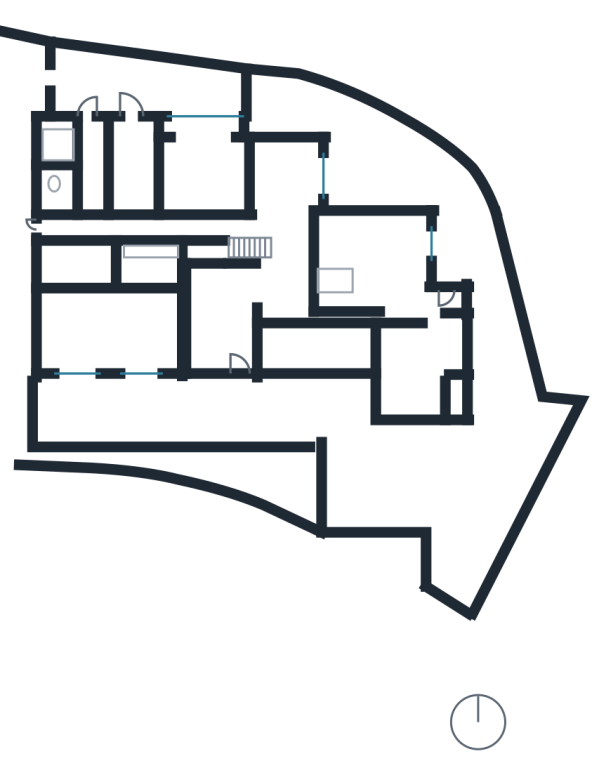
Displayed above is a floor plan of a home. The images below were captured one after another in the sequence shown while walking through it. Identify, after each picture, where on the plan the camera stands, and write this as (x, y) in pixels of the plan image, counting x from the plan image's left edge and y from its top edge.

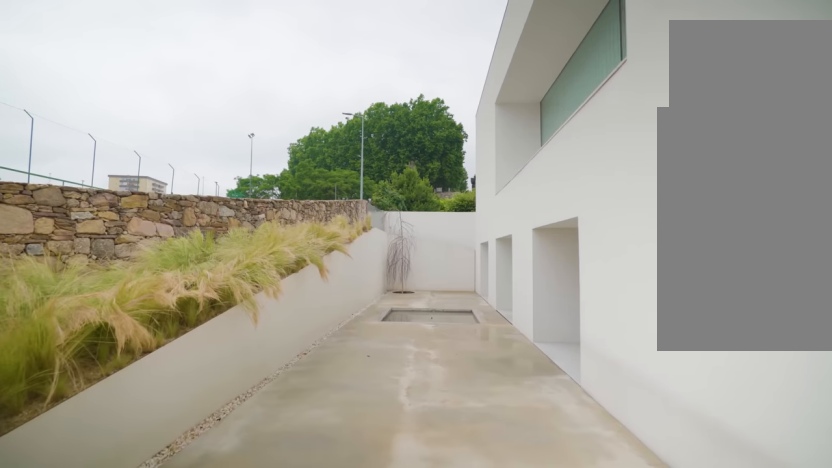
(310, 408)
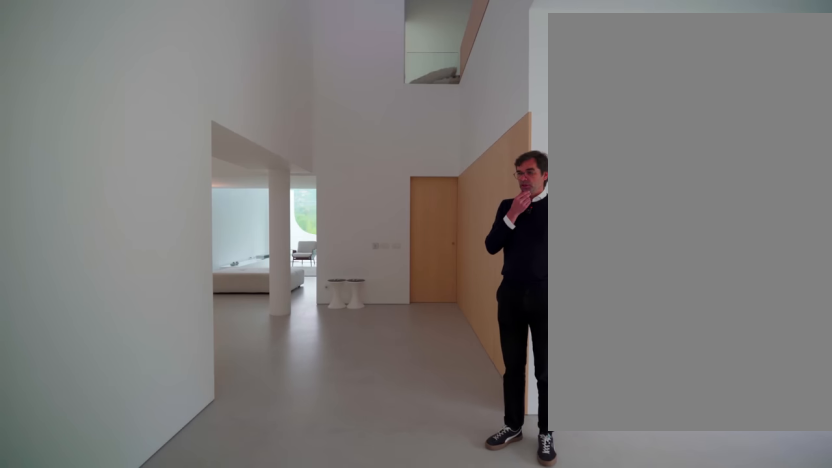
(202, 303)
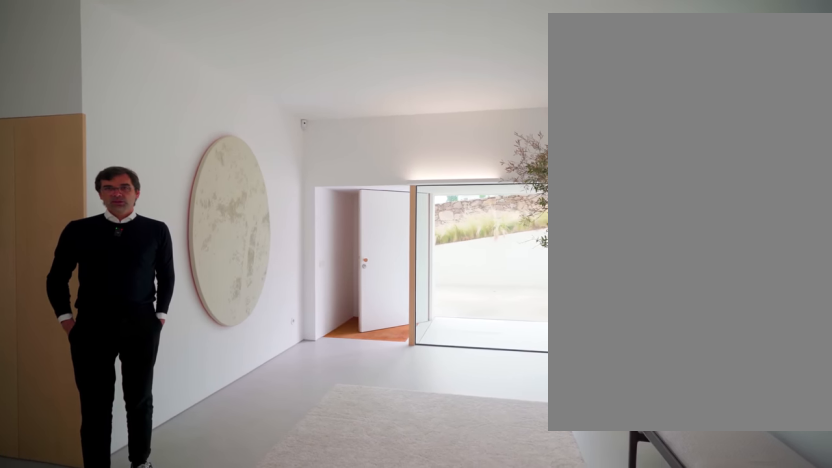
(203, 284)
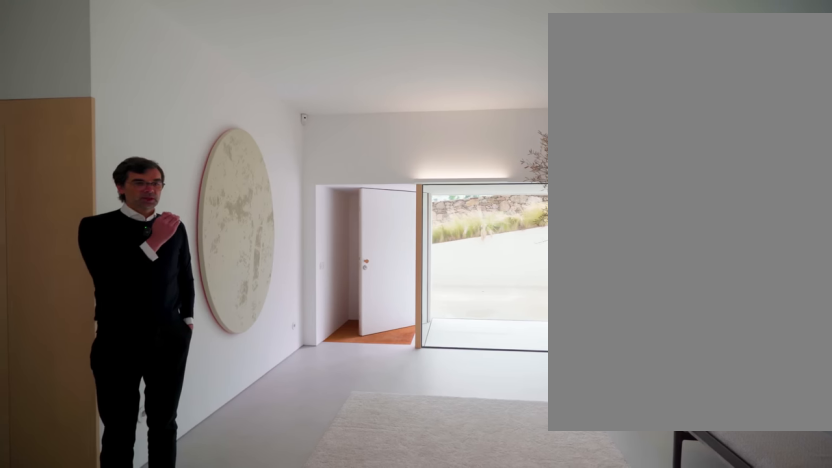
(208, 283)
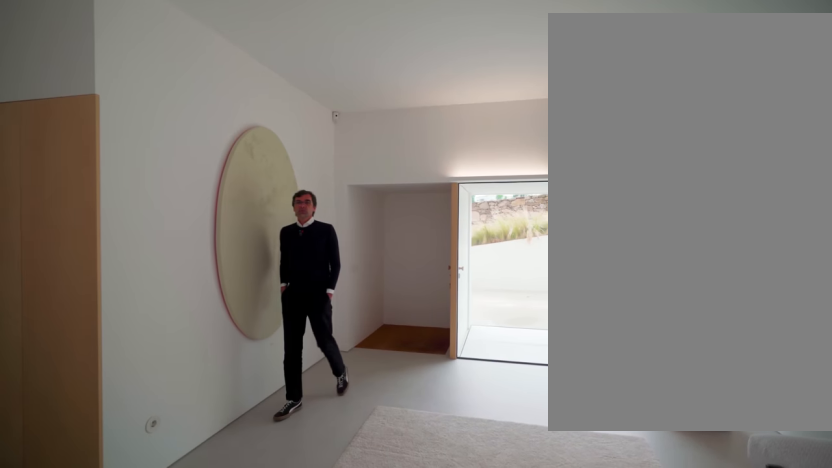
(209, 281)
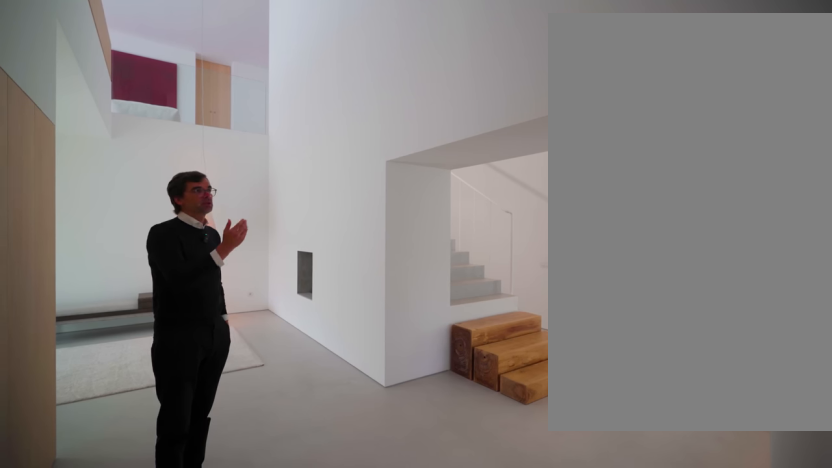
(299, 285)
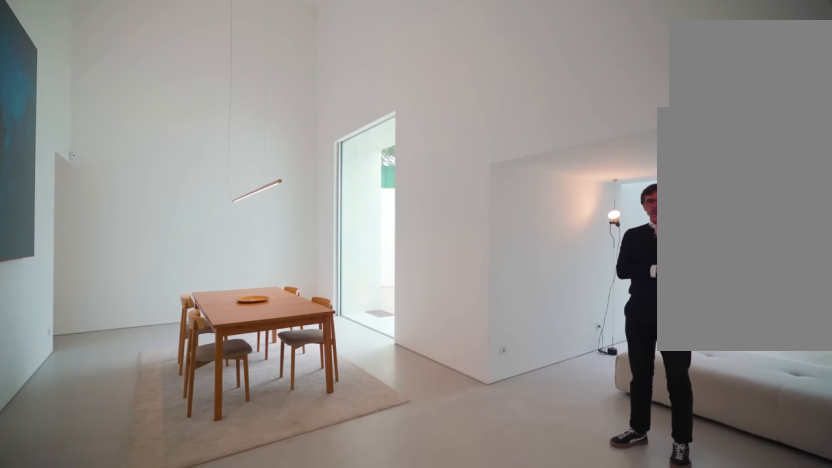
(286, 252)
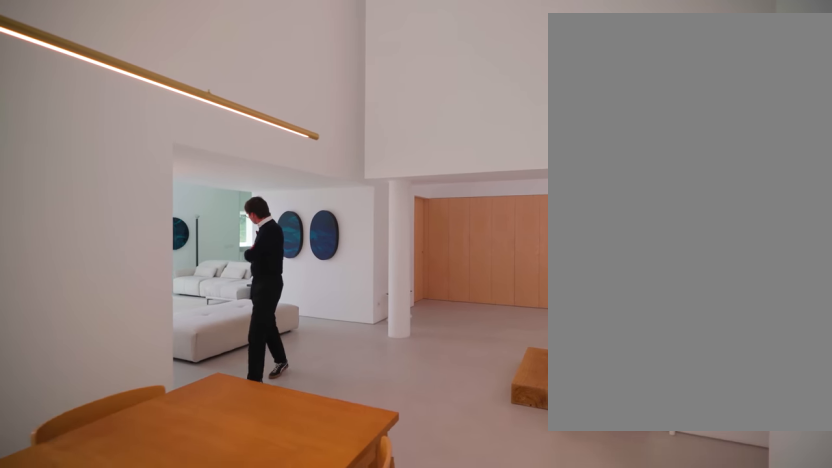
(266, 205)
